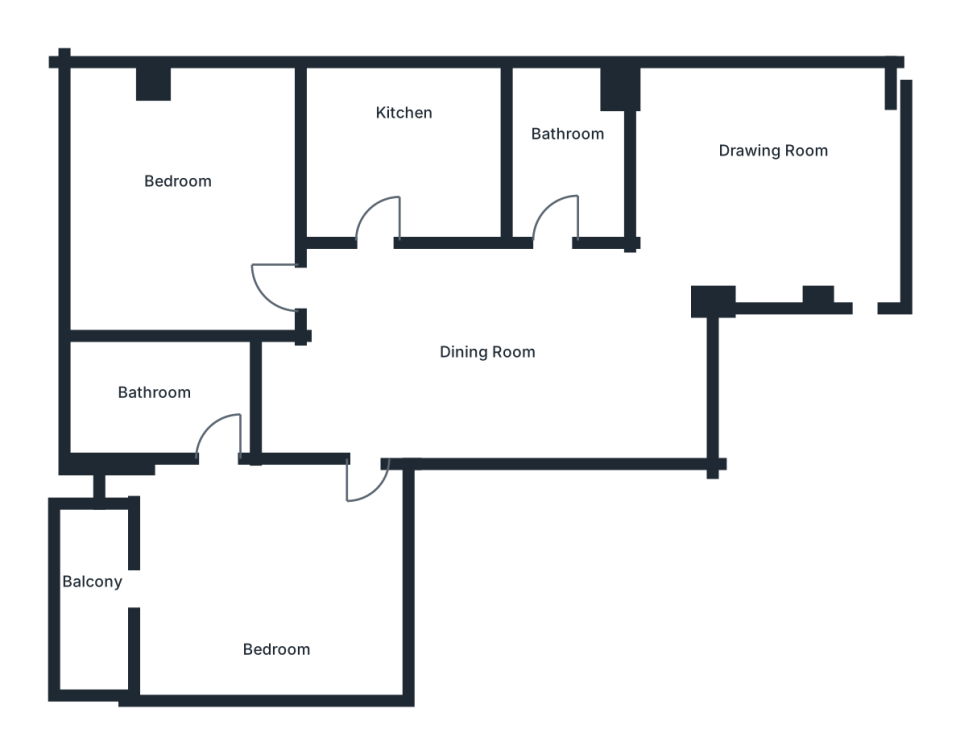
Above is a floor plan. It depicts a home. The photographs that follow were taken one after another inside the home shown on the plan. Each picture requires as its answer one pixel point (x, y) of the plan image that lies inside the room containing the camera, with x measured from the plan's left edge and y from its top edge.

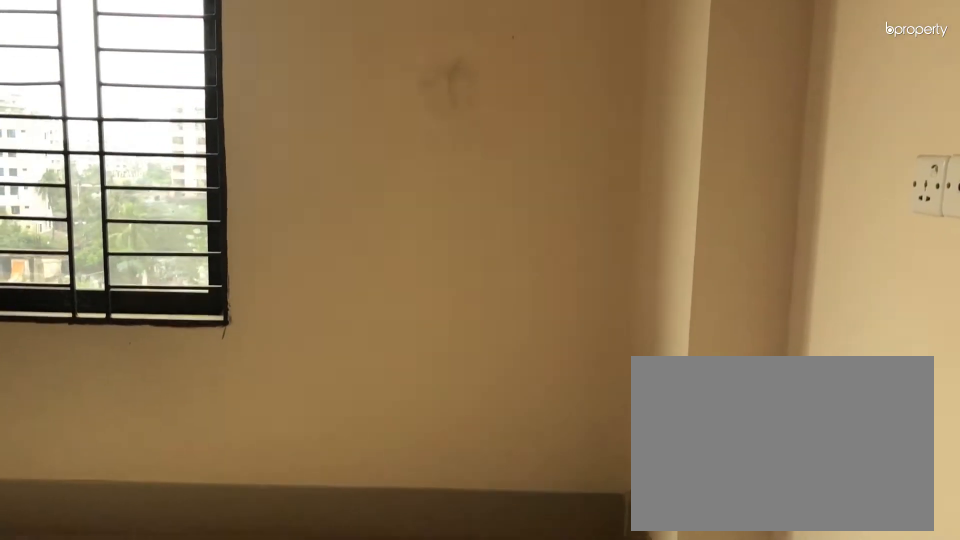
(766, 188)
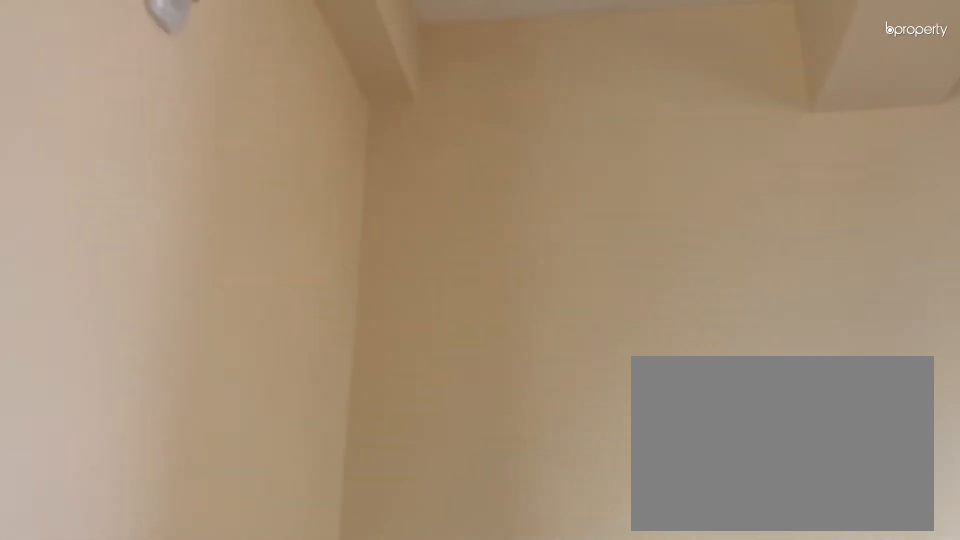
(490, 337)
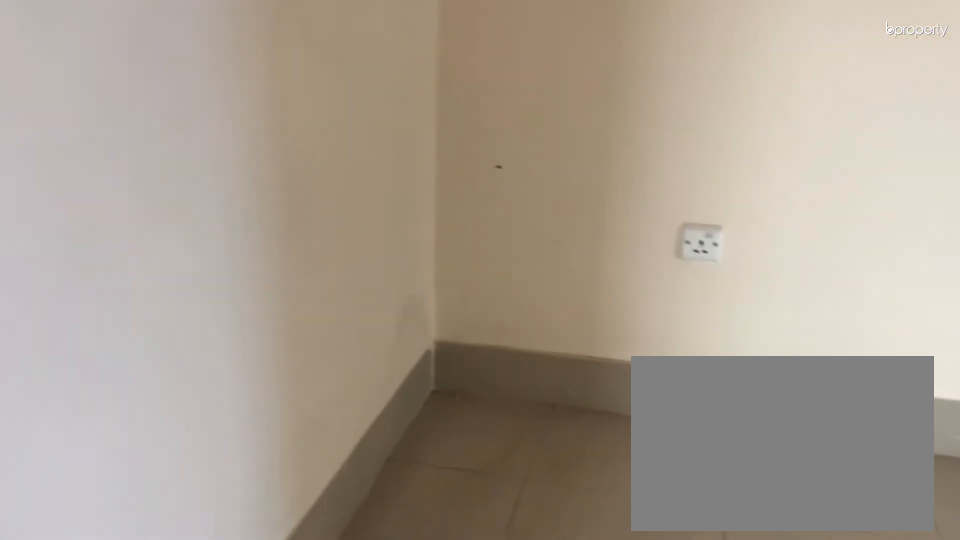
(490, 337)
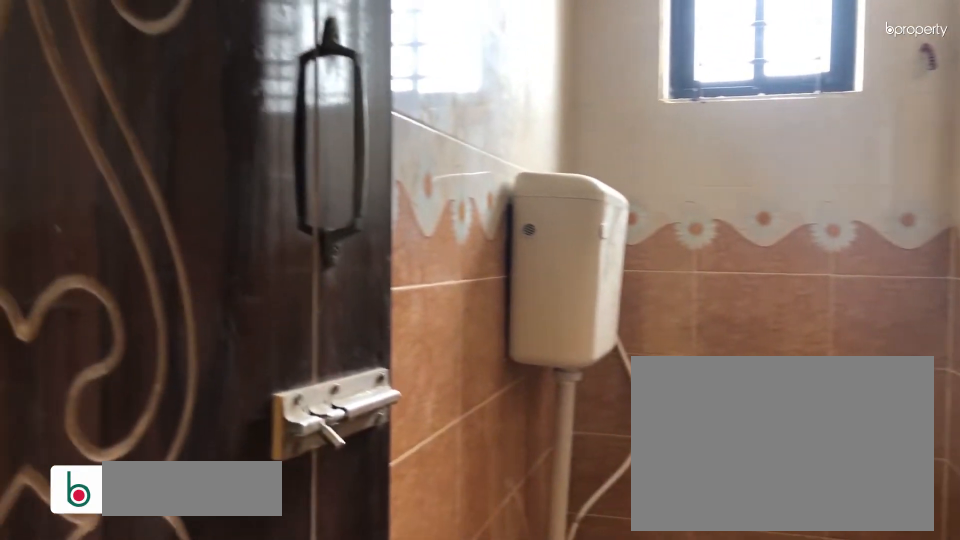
(577, 134)
